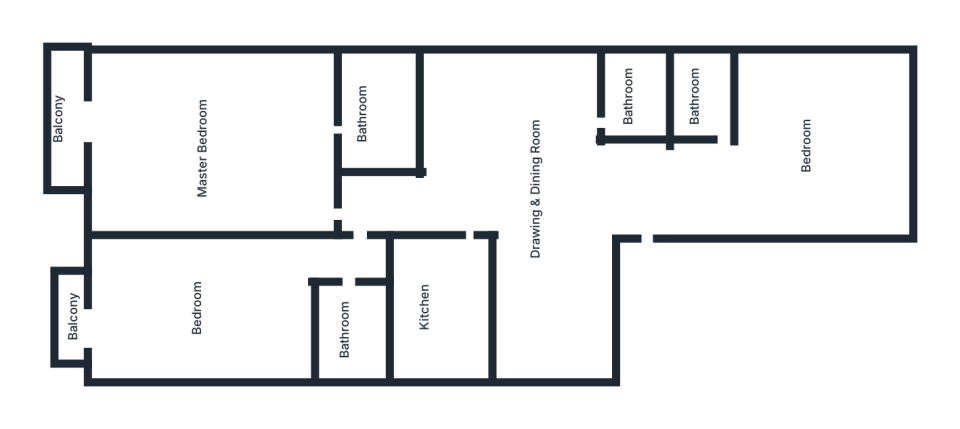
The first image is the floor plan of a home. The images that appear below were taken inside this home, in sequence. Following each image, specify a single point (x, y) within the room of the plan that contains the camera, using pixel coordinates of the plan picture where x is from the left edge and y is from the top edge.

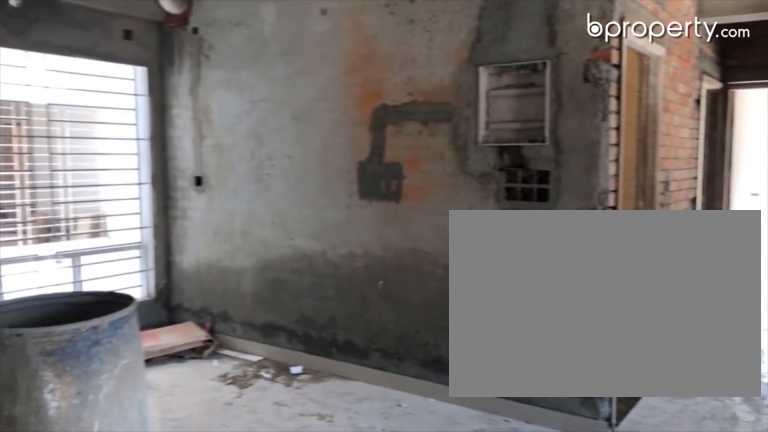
(504, 174)
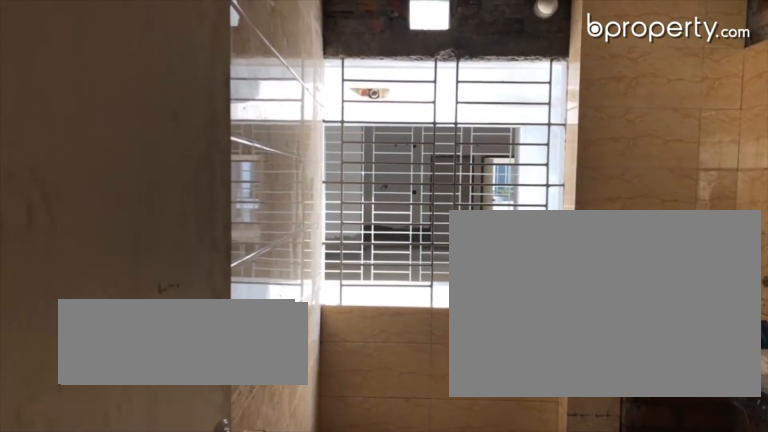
(436, 320)
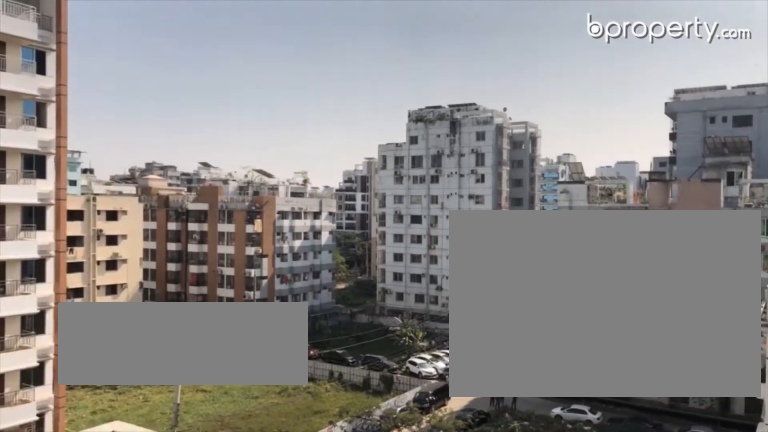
(69, 325)
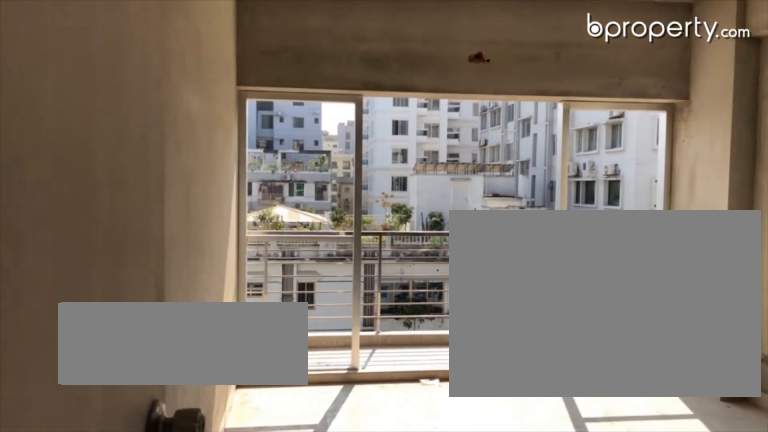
(217, 133)
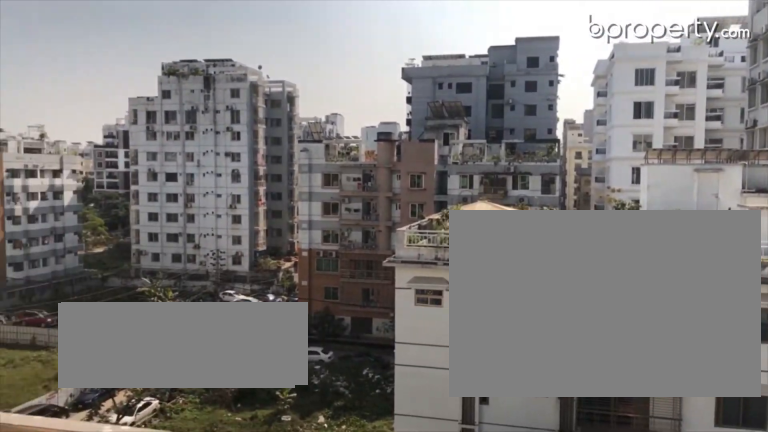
(69, 114)
